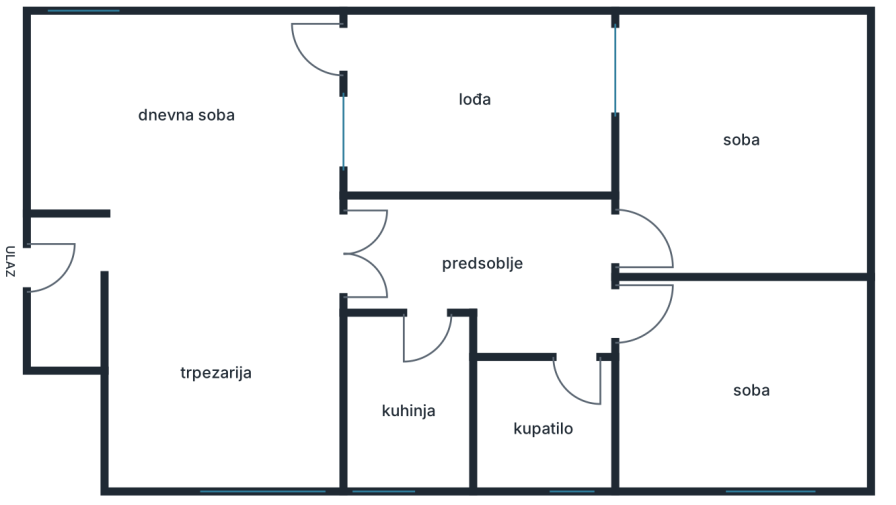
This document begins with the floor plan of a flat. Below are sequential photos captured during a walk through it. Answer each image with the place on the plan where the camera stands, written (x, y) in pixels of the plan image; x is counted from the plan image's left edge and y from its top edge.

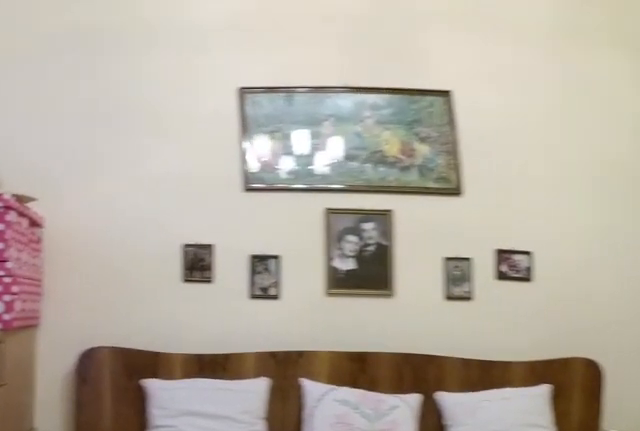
(772, 252)
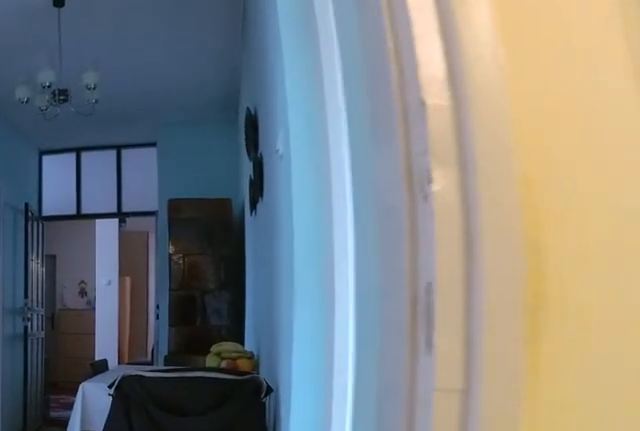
(679, 240)
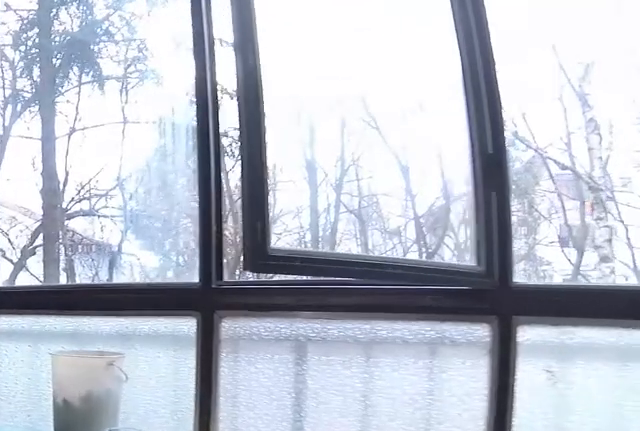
(576, 127)
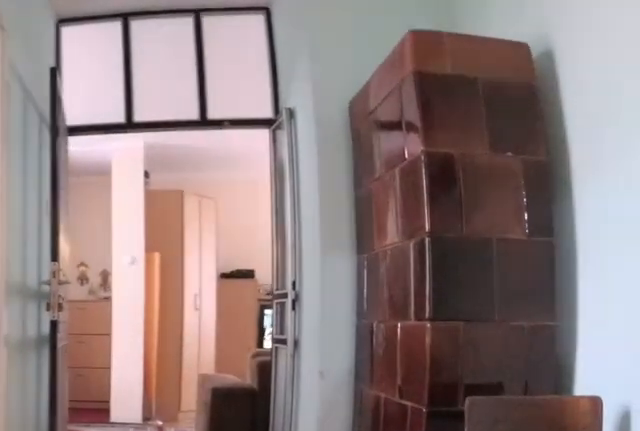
(510, 262)
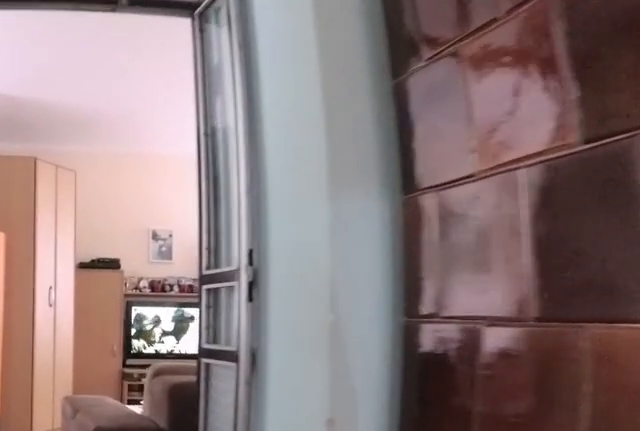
(441, 254)
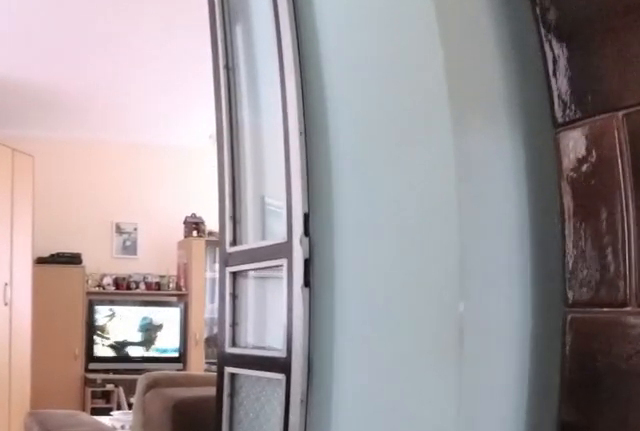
(411, 250)
